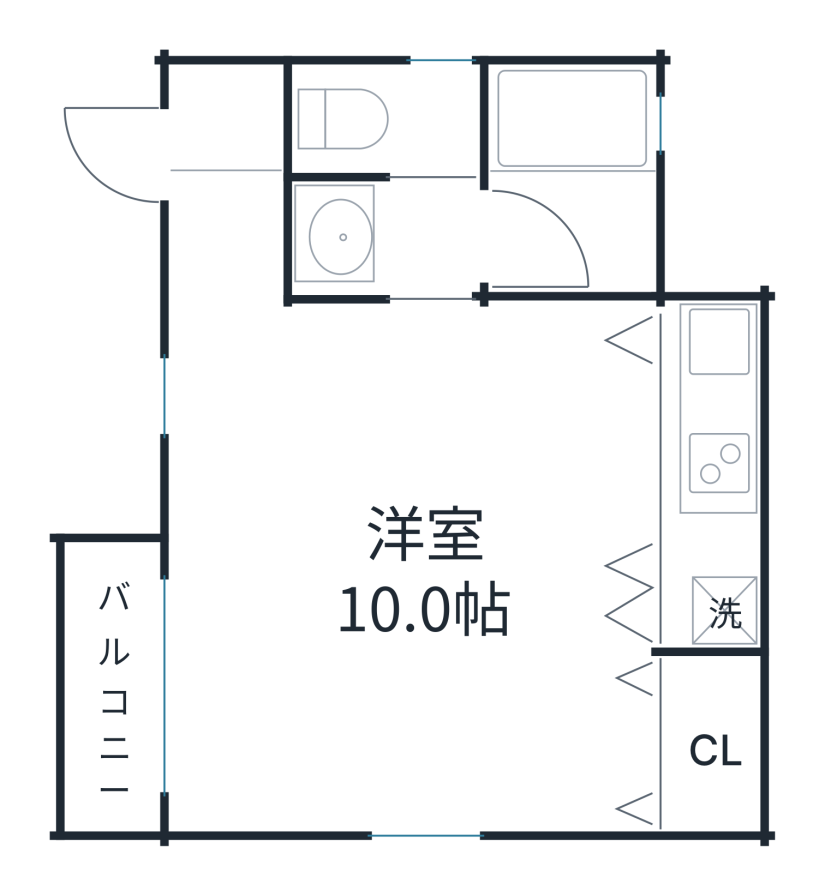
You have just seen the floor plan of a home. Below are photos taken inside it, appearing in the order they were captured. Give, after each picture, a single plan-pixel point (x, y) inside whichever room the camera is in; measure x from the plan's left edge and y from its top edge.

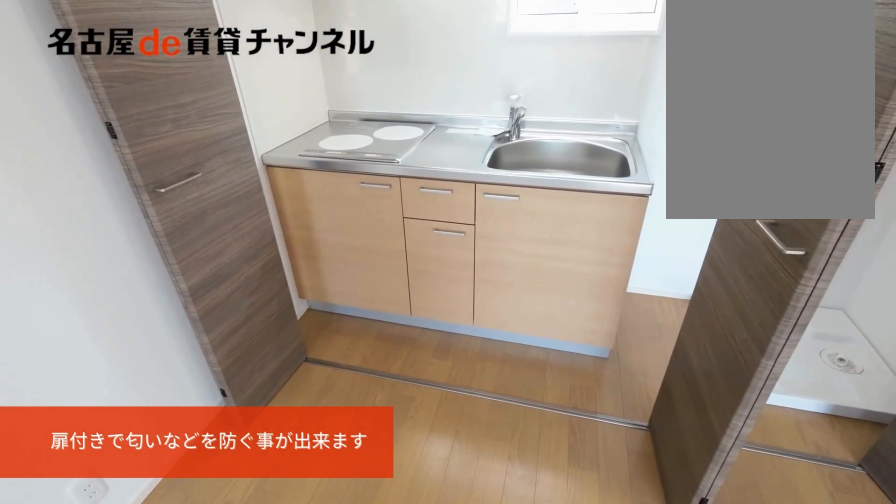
(708, 475)
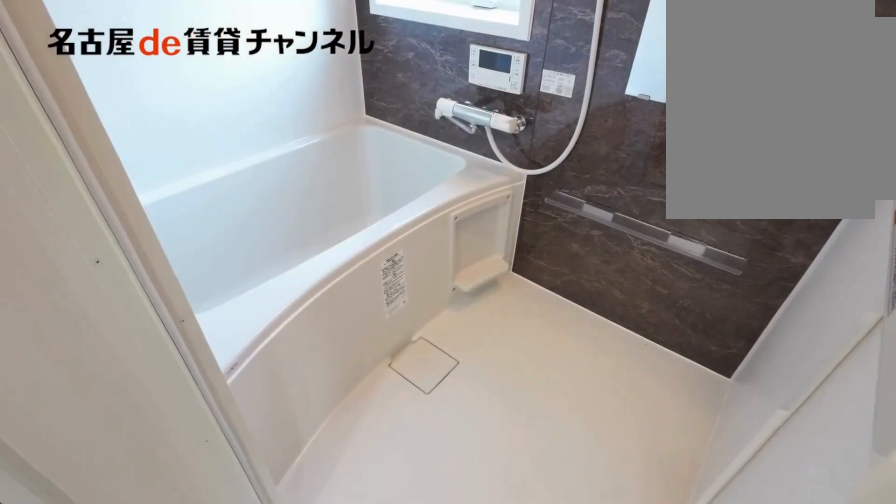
(572, 176)
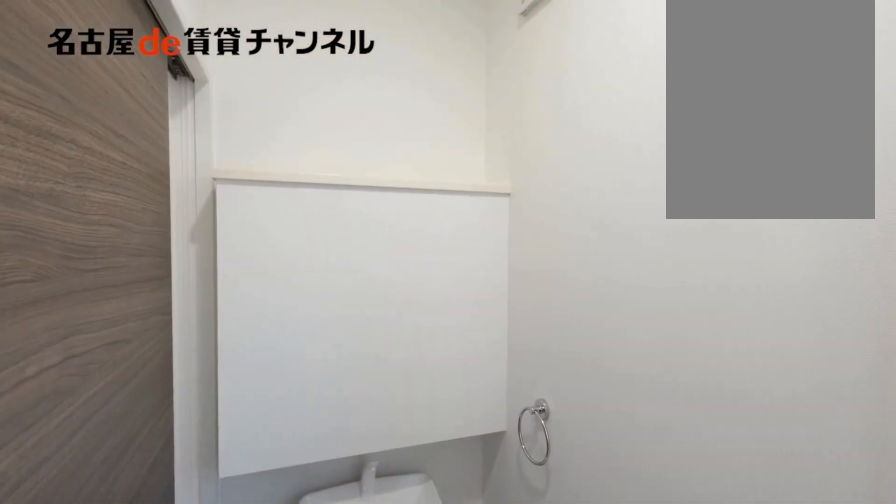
(384, 120)
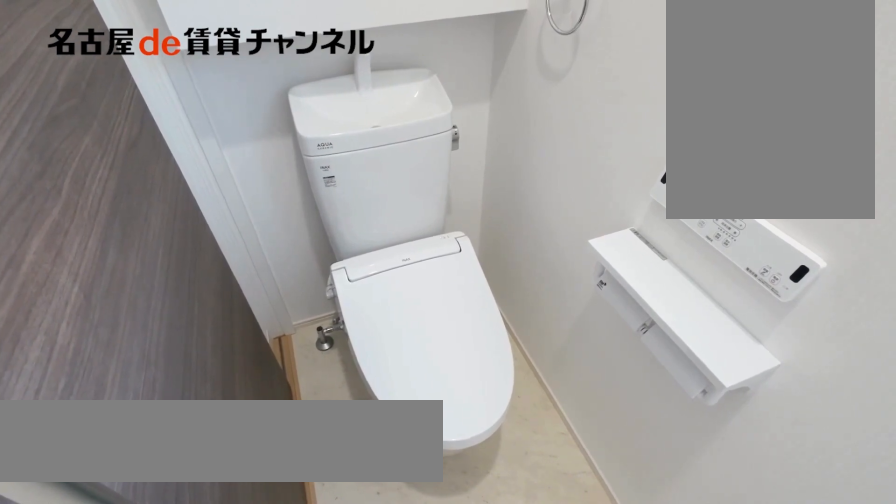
(384, 120)
